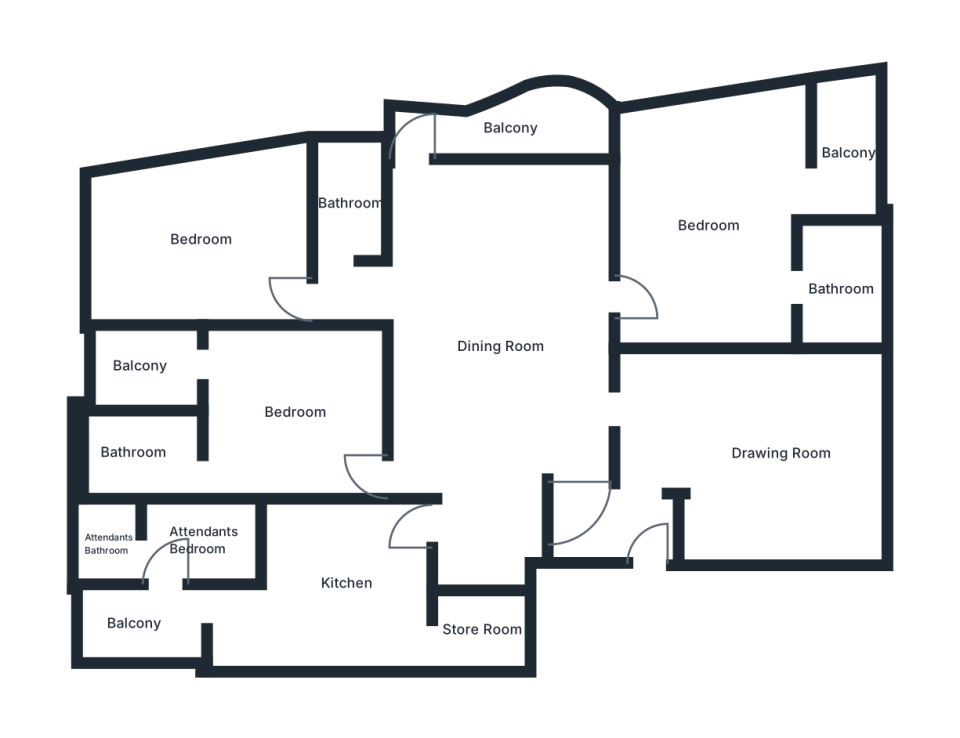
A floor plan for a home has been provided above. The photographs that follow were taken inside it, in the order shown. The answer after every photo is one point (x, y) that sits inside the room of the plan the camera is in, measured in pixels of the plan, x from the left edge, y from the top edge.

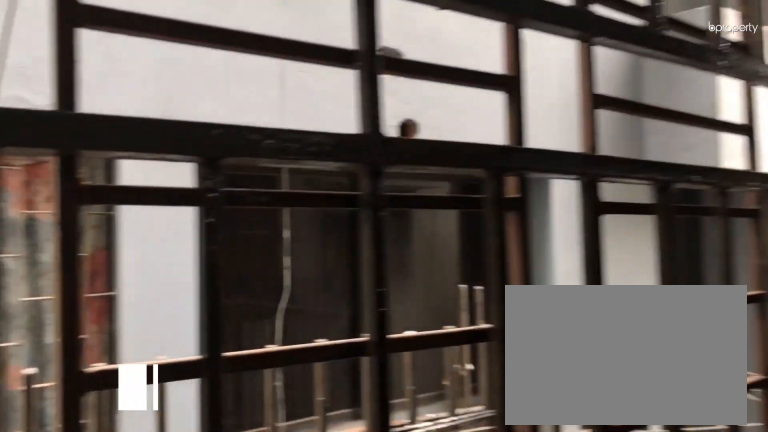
(508, 128)
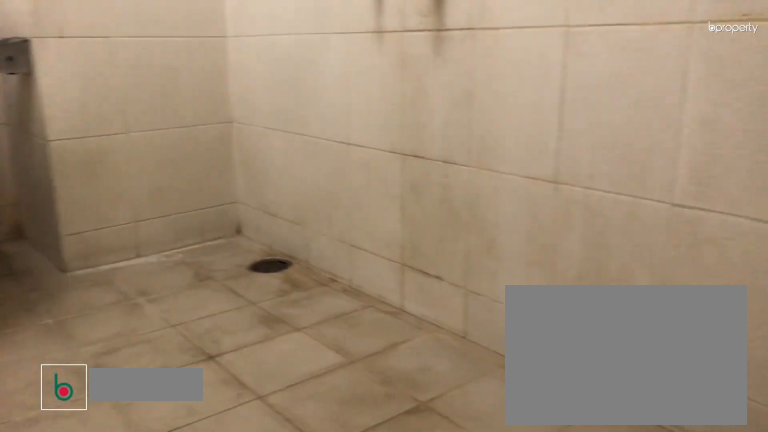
(349, 204)
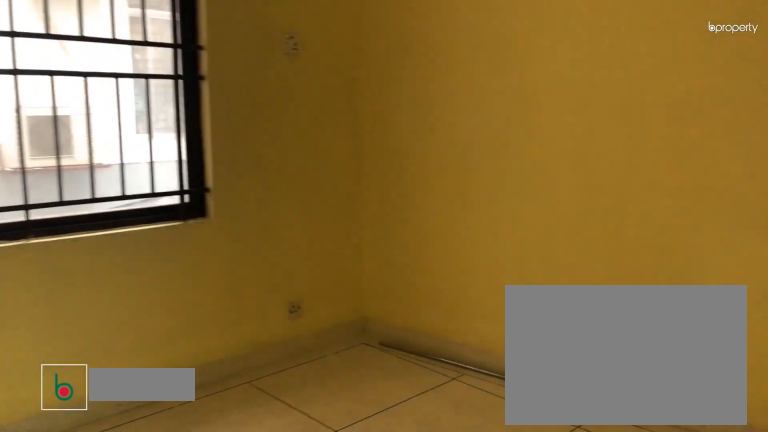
(199, 239)
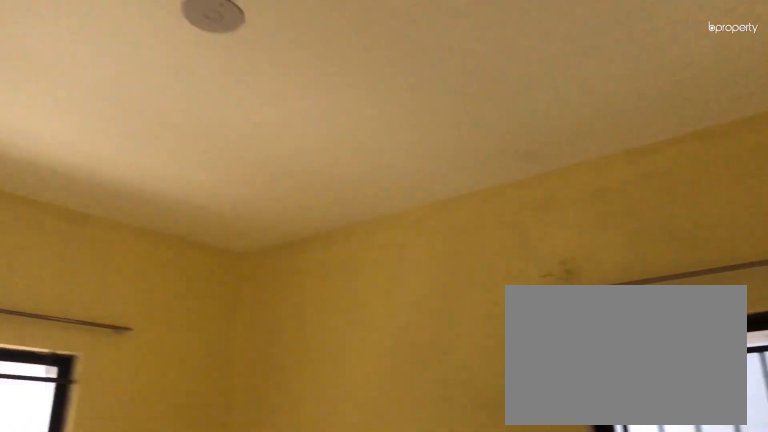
(199, 239)
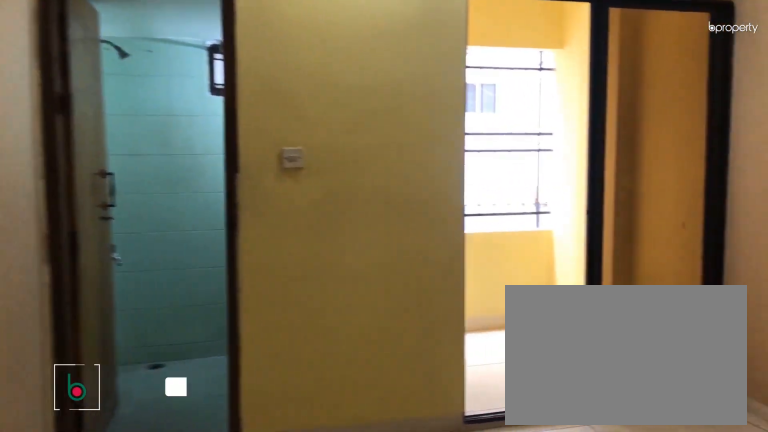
(296, 412)
